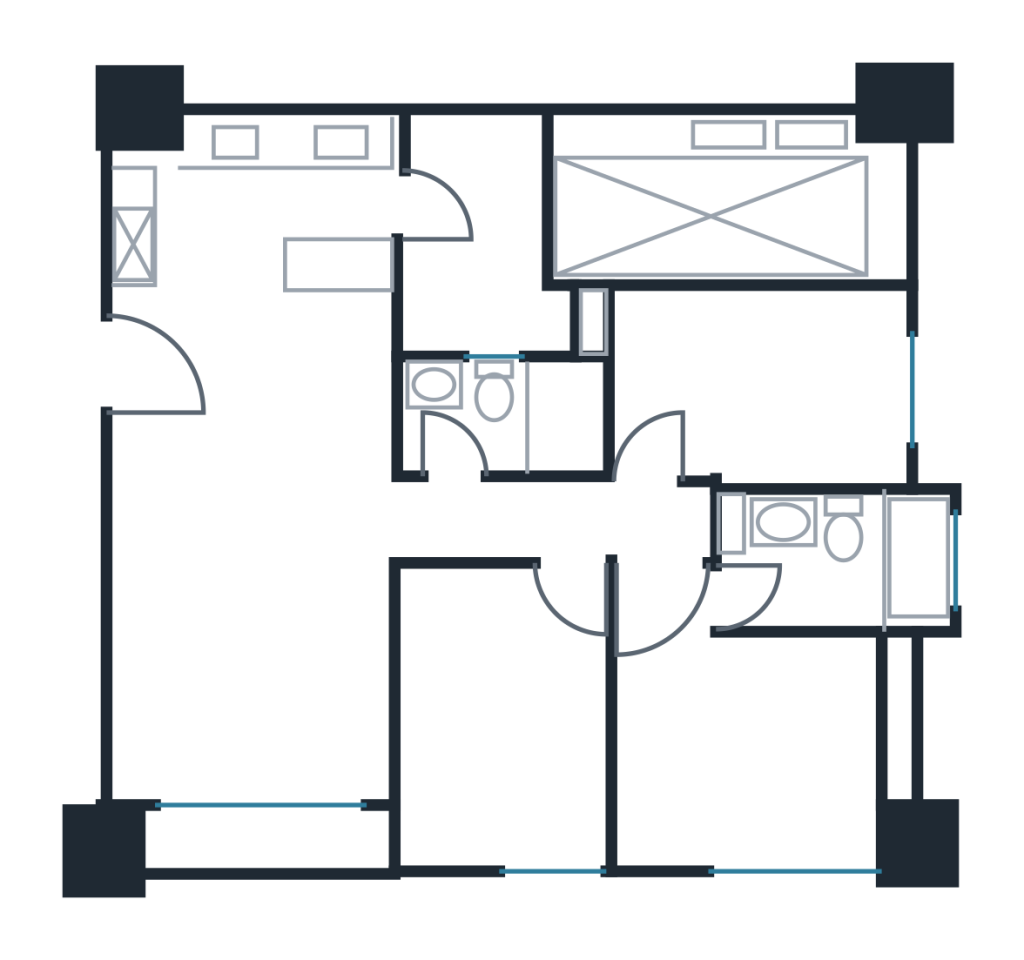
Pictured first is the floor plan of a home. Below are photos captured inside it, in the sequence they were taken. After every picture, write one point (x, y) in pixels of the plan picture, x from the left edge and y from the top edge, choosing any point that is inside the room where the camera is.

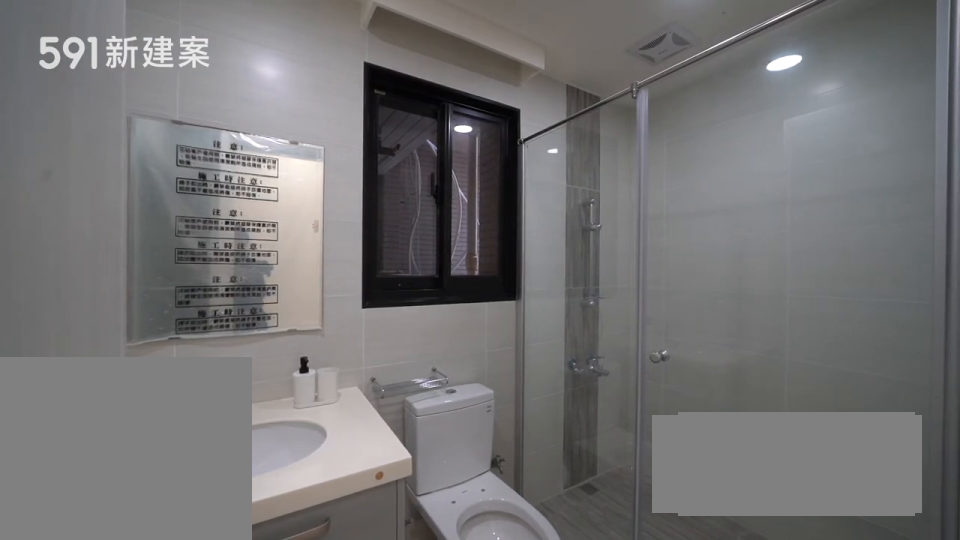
(509, 415)
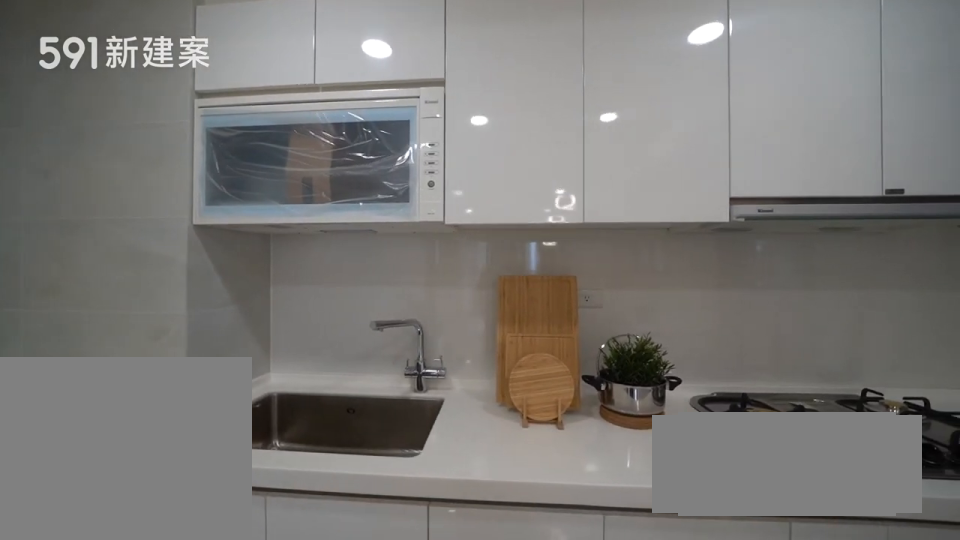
(260, 207)
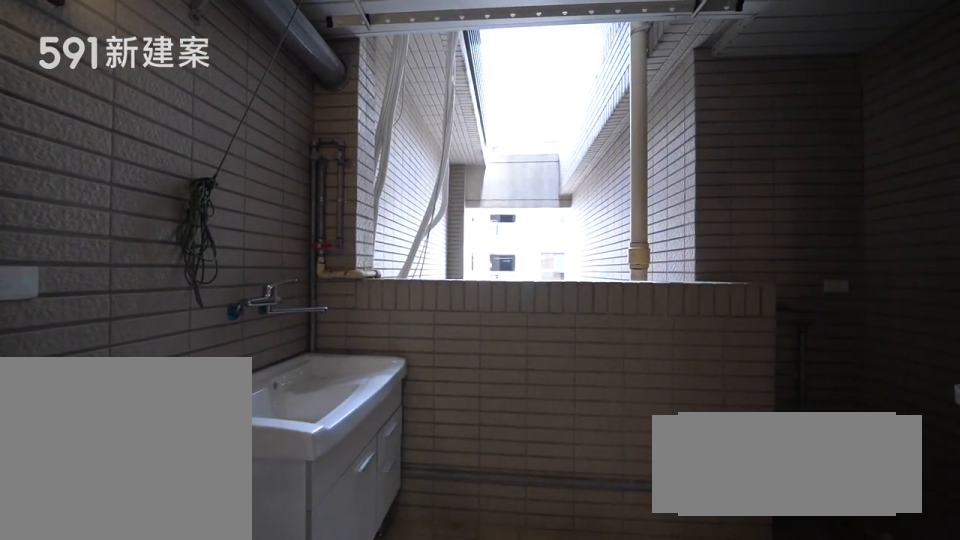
(497, 234)
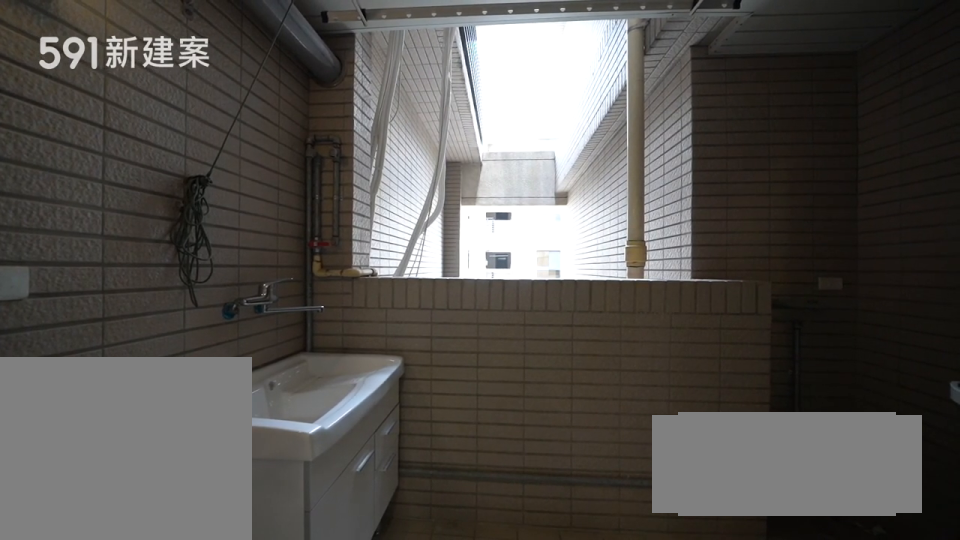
(497, 234)
